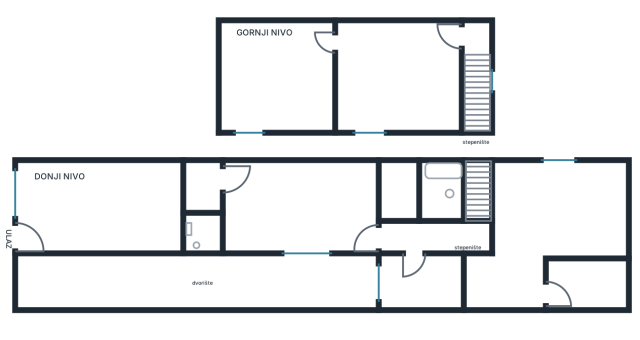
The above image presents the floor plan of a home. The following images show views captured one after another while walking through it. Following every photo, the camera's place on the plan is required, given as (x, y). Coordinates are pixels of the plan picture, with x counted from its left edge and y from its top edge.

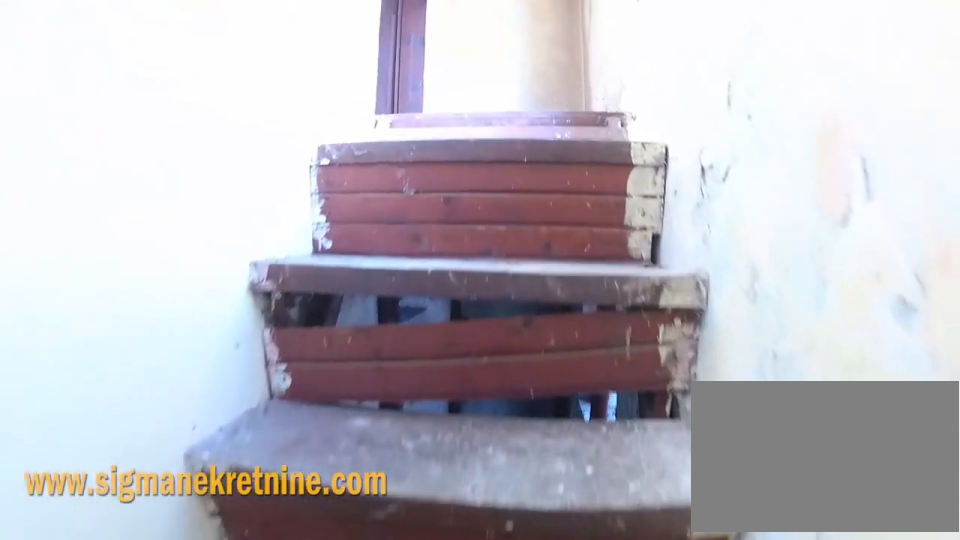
(476, 208)
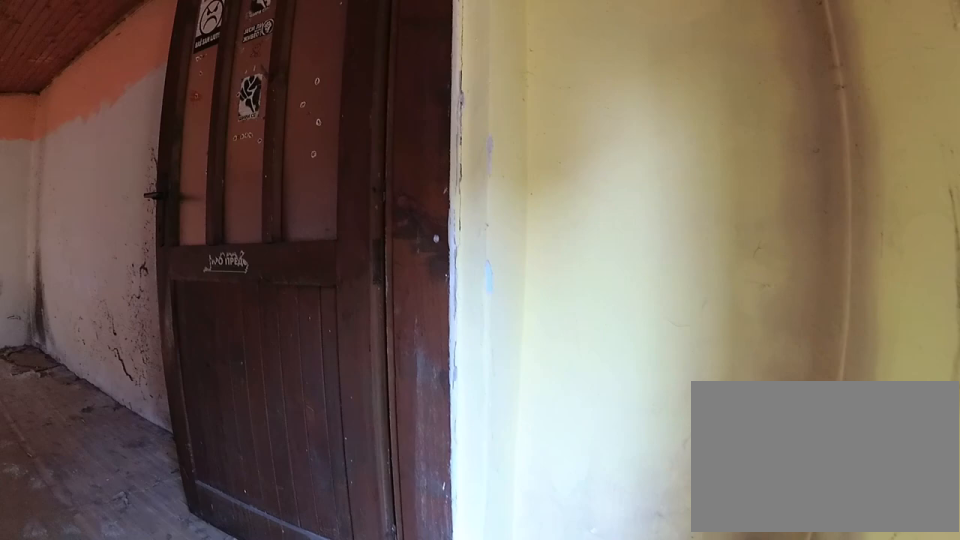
(481, 70)
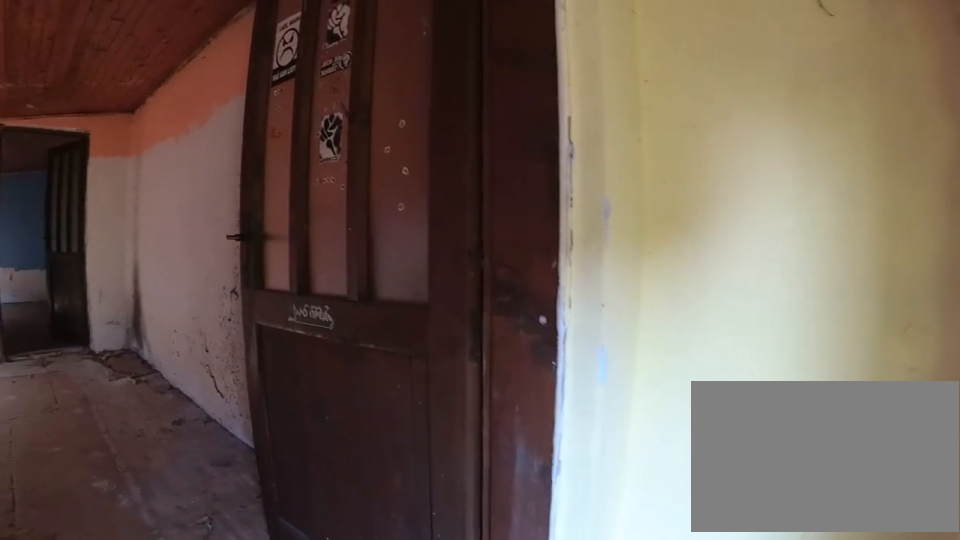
(484, 63)
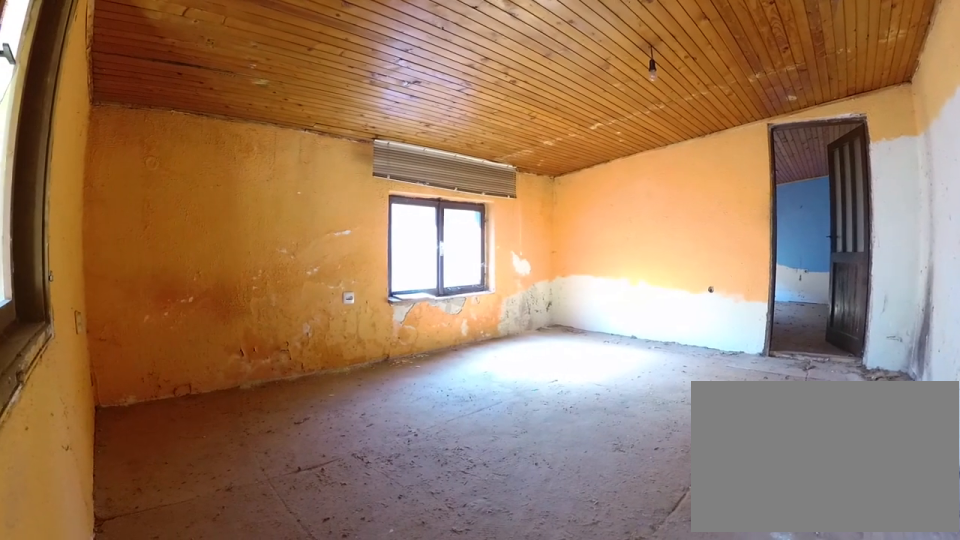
(454, 34)
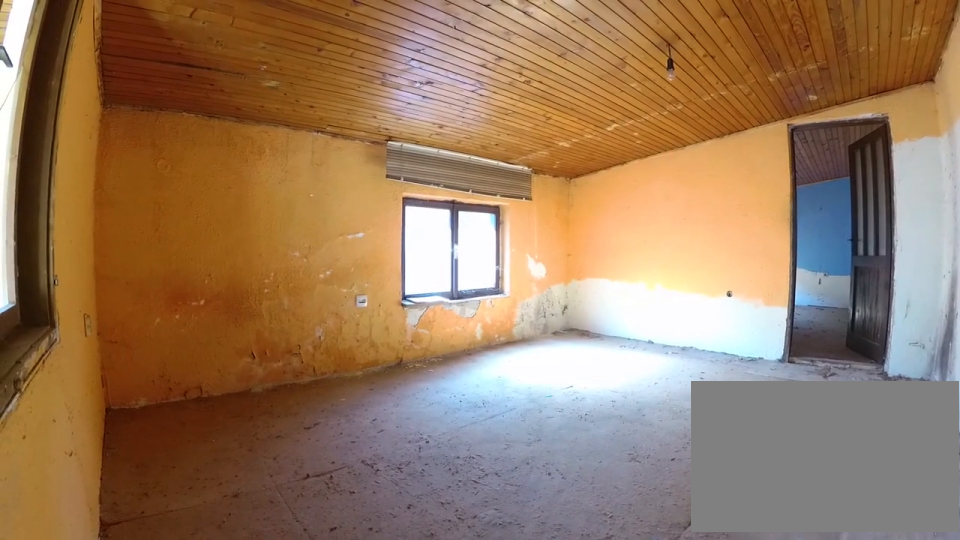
(454, 34)
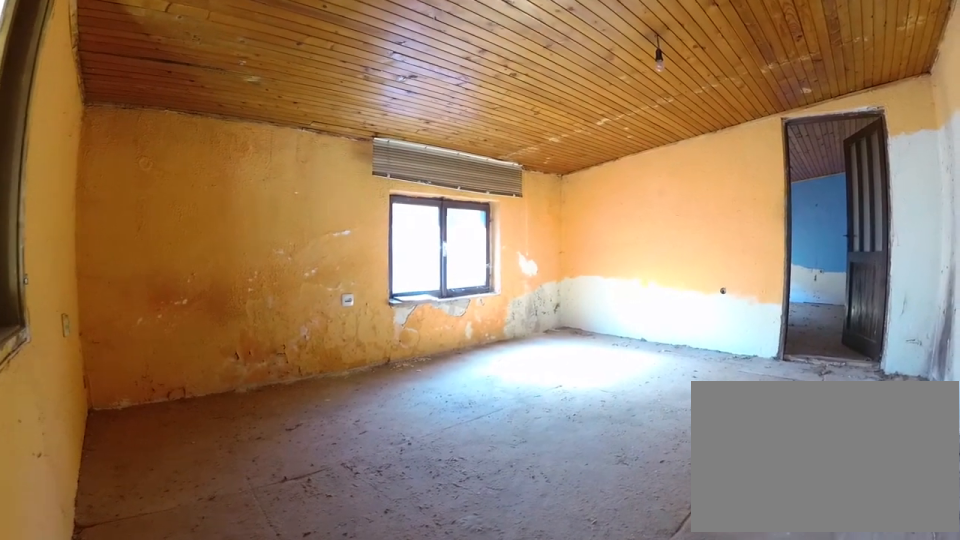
(454, 34)
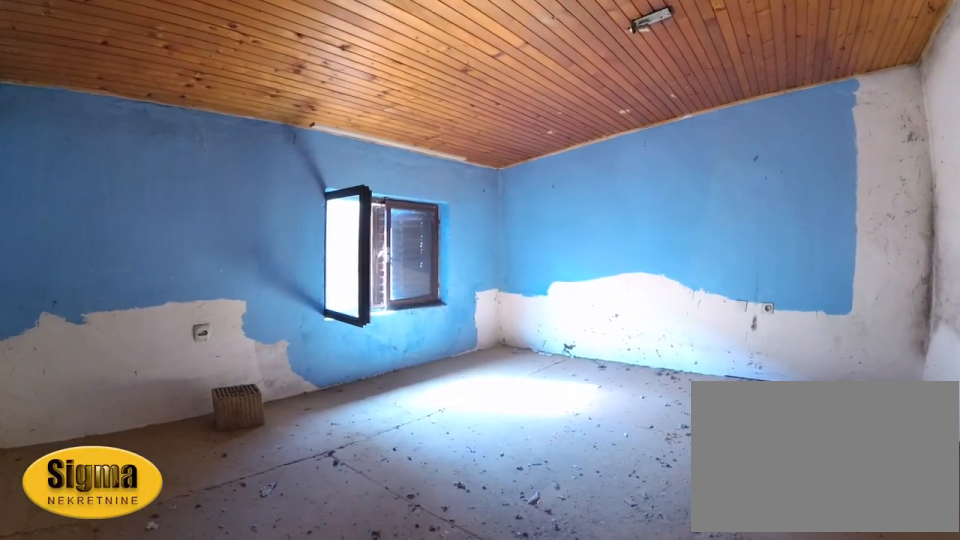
(343, 36)
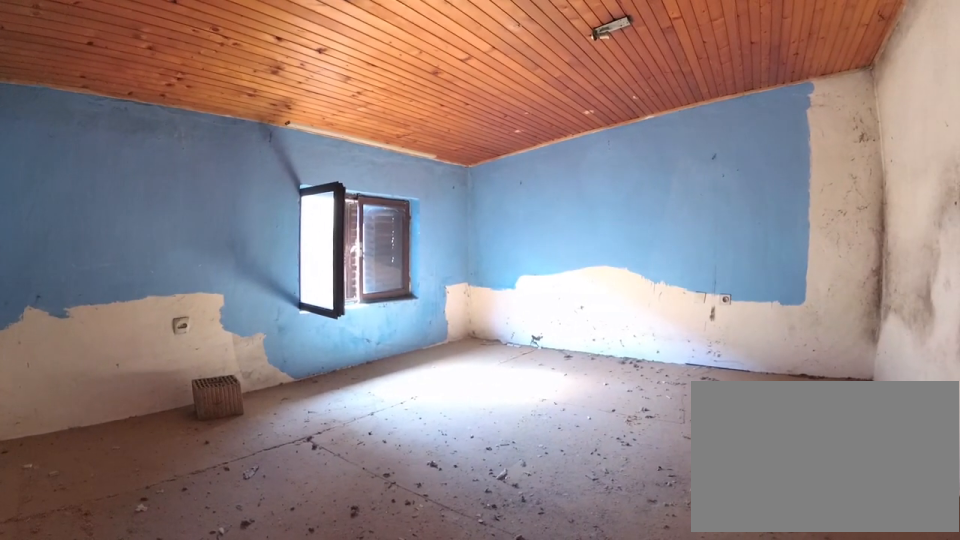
(339, 46)
